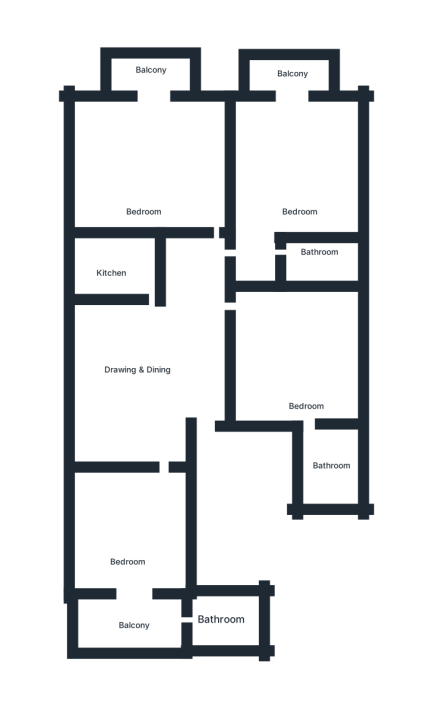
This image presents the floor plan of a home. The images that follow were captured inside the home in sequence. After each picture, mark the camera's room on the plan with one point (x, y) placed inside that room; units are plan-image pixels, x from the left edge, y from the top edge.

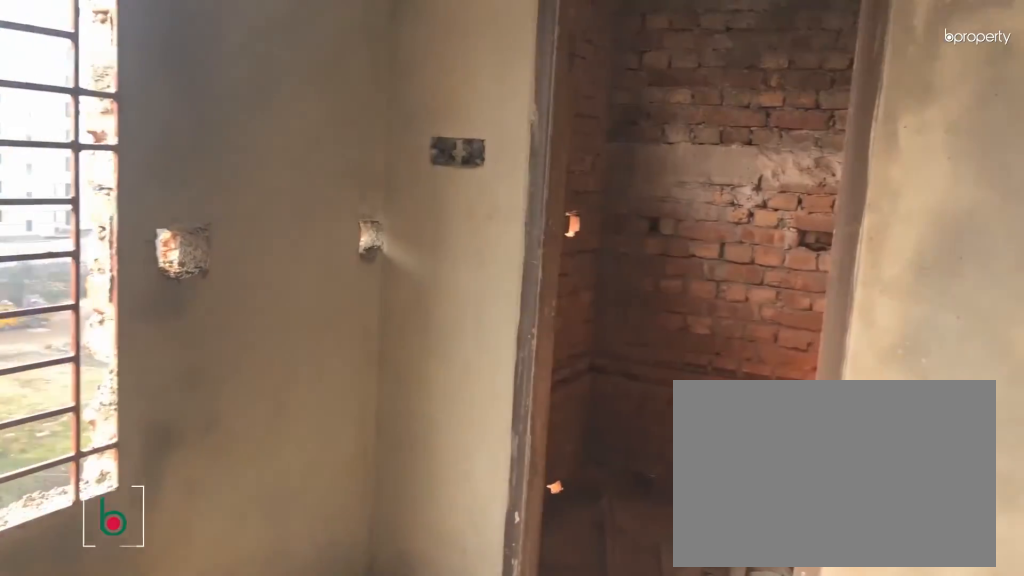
(308, 354)
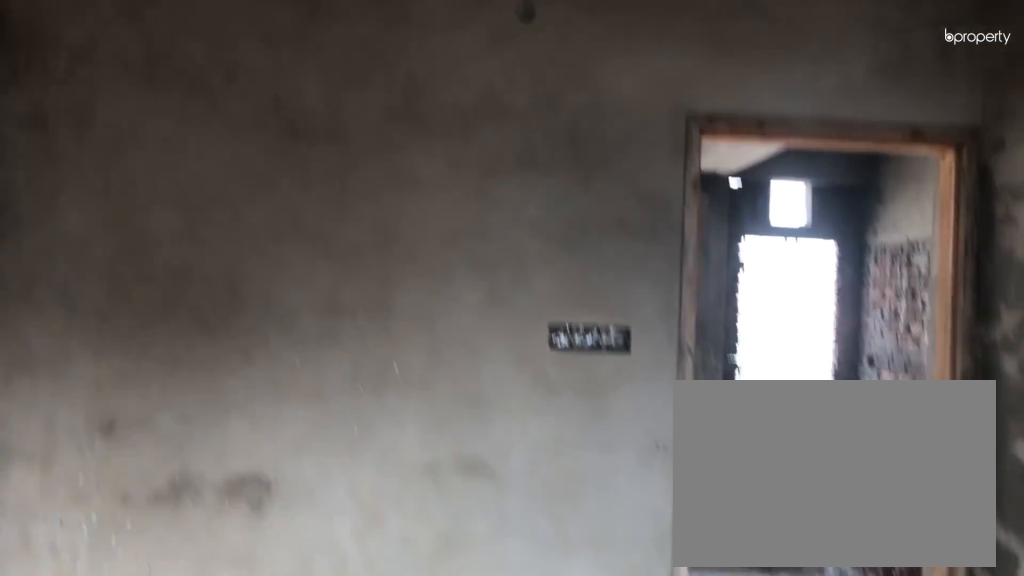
(308, 354)
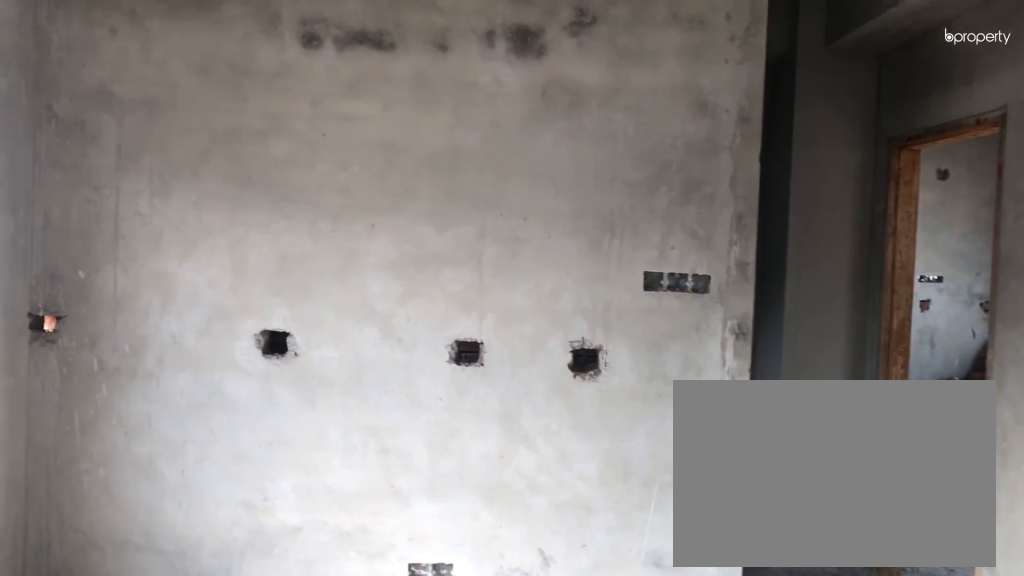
(303, 184)
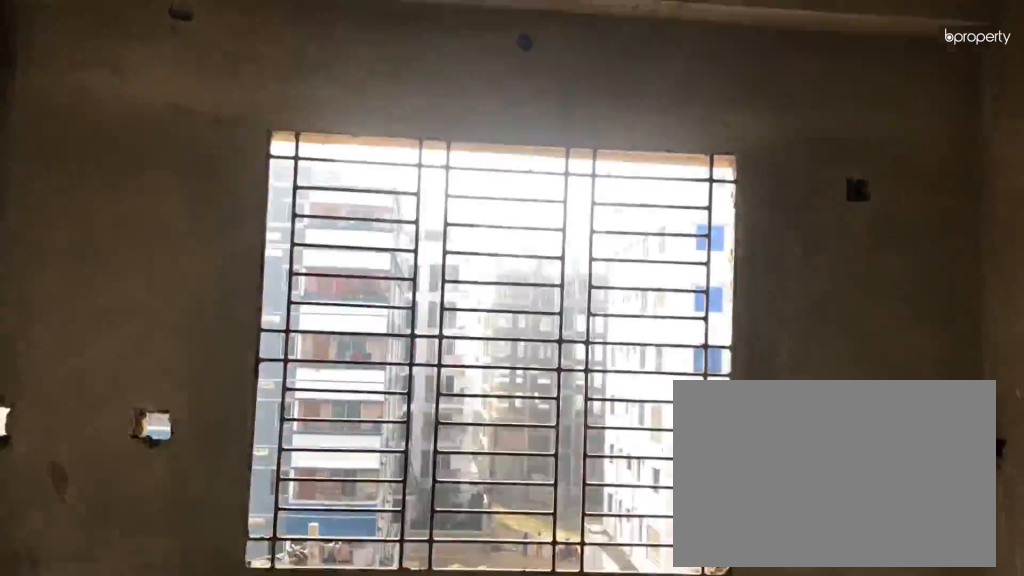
(303, 184)
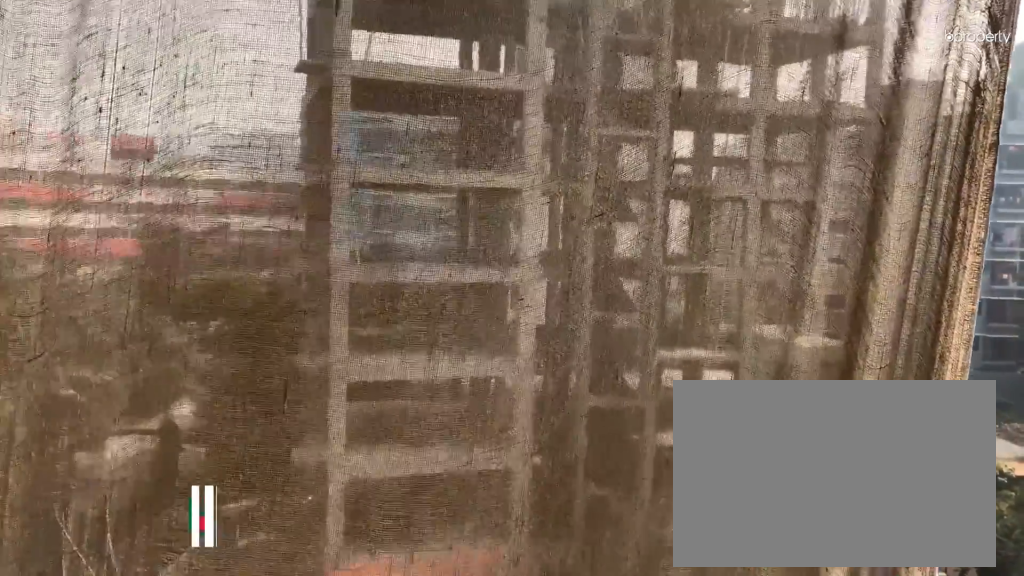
(290, 77)
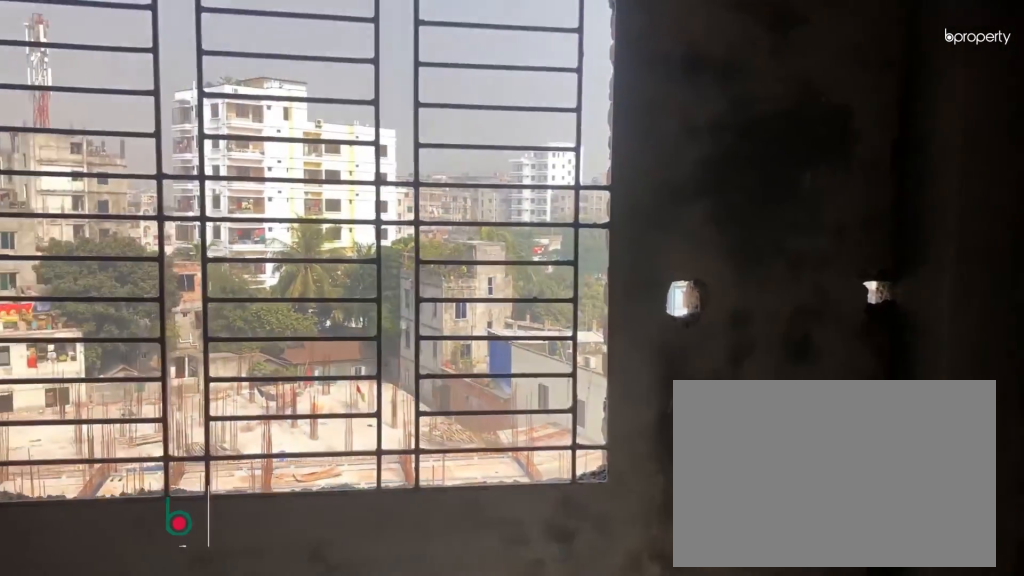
(152, 171)
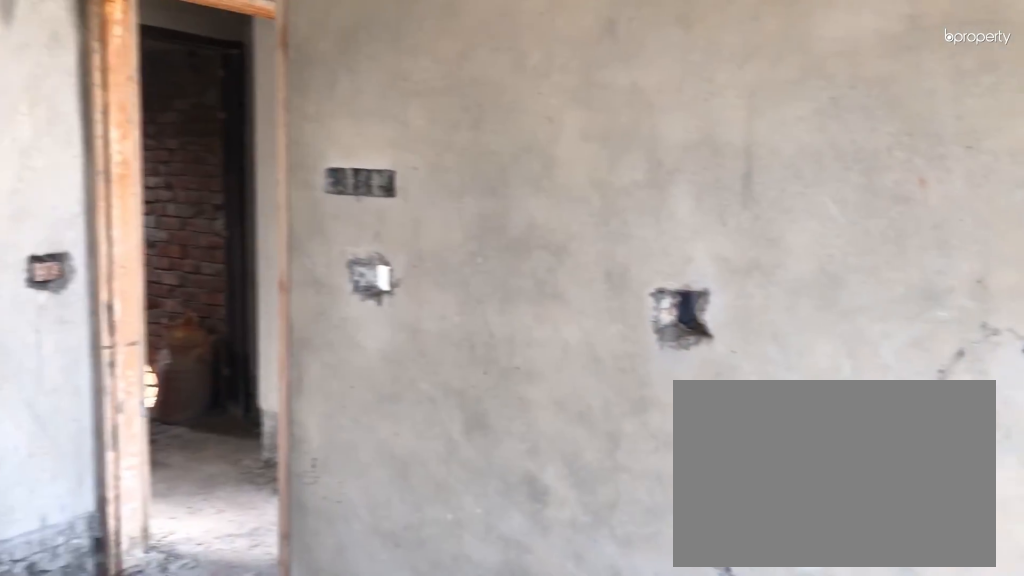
(152, 171)
